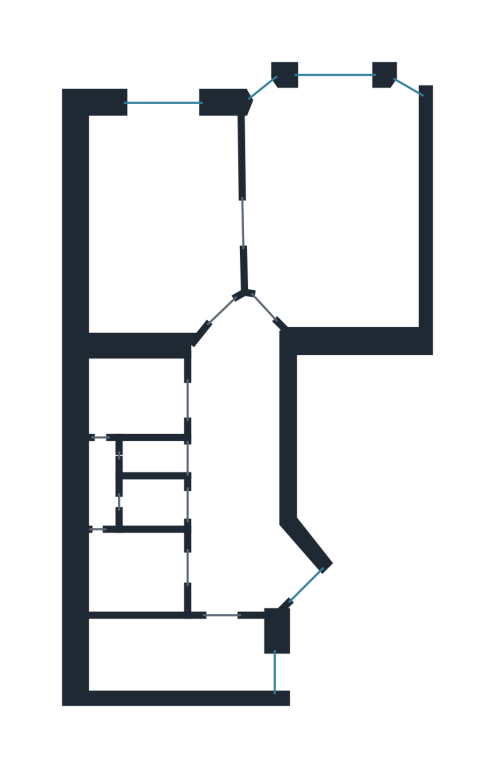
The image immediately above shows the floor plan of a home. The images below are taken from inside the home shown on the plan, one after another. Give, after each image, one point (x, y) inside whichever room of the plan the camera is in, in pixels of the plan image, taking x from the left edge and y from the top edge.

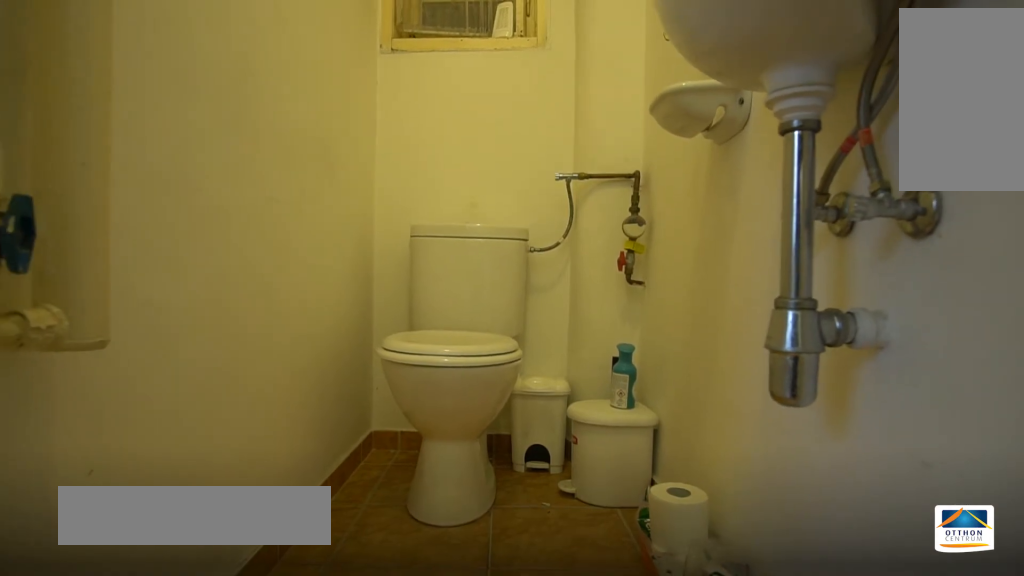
(139, 455)
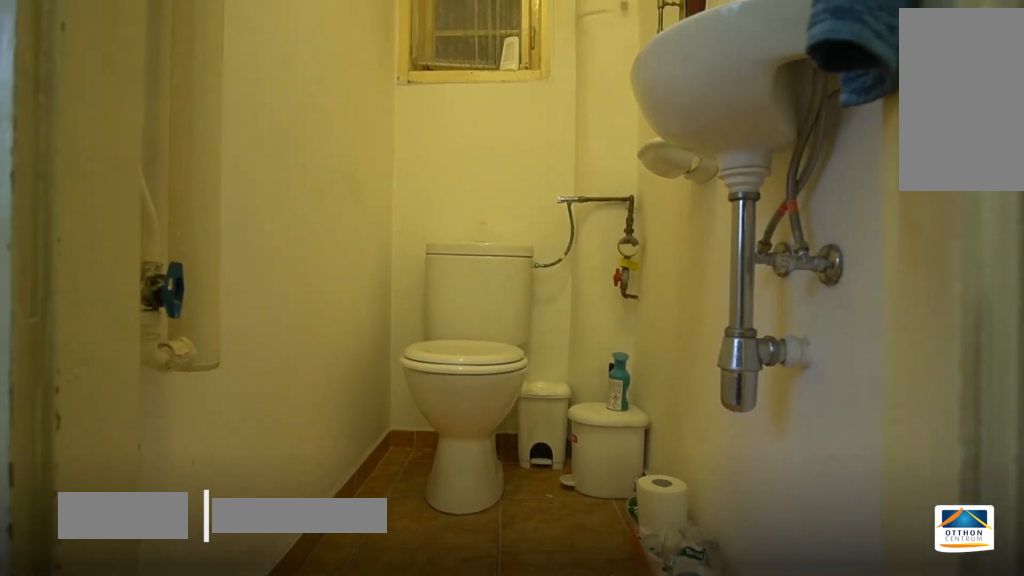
(139, 454)
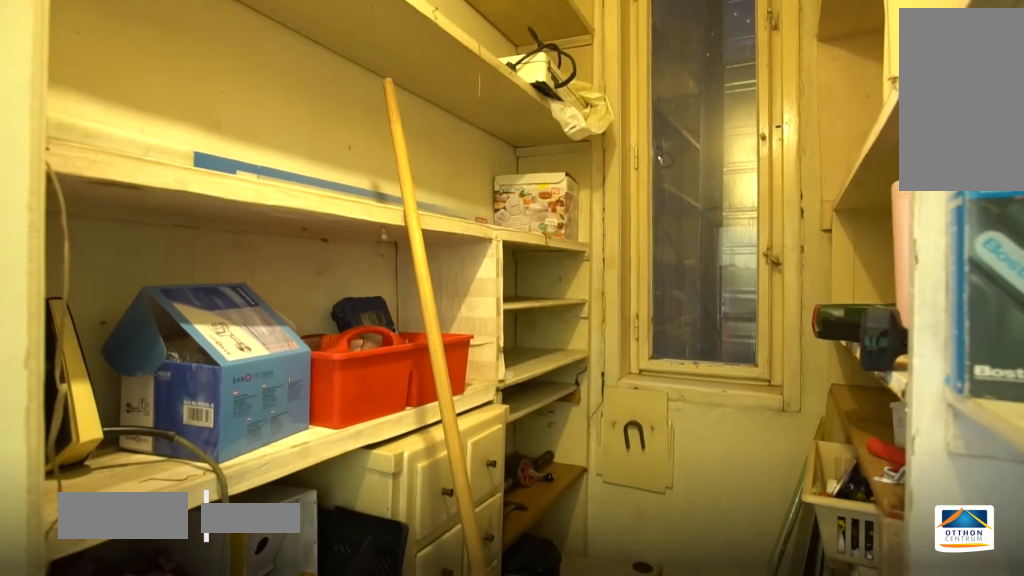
(138, 503)
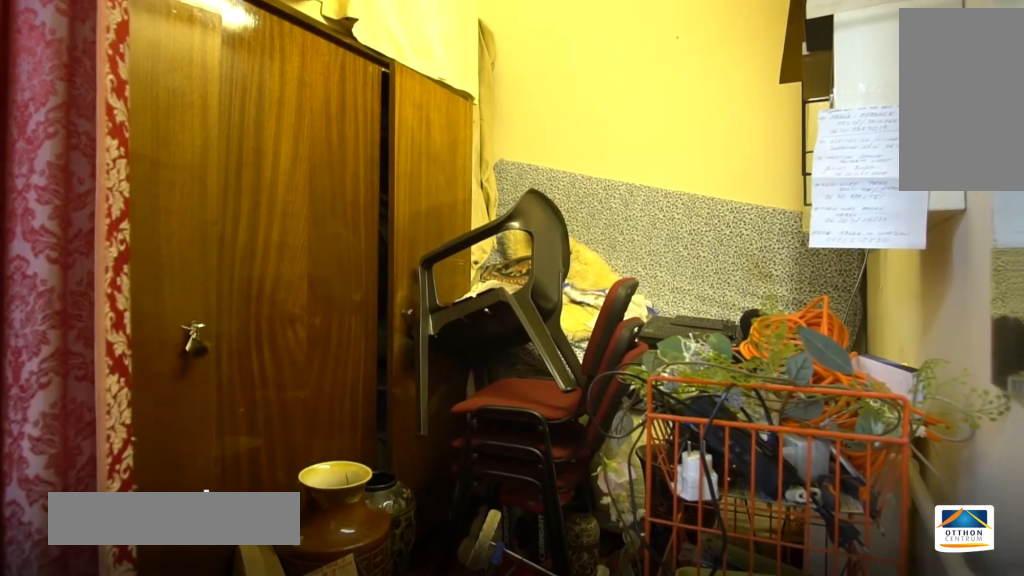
(138, 572)
